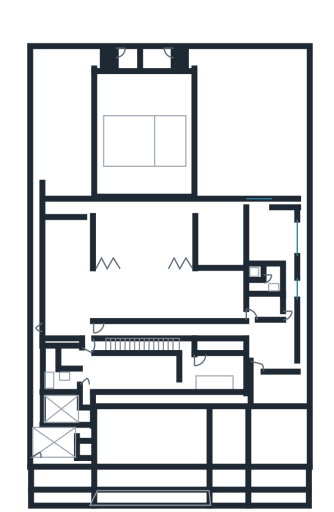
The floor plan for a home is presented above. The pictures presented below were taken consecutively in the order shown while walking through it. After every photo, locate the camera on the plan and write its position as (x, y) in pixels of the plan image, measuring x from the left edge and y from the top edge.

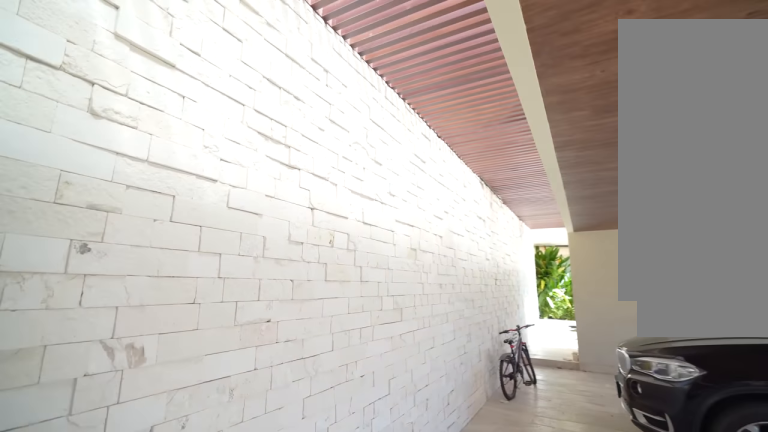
(110, 404)
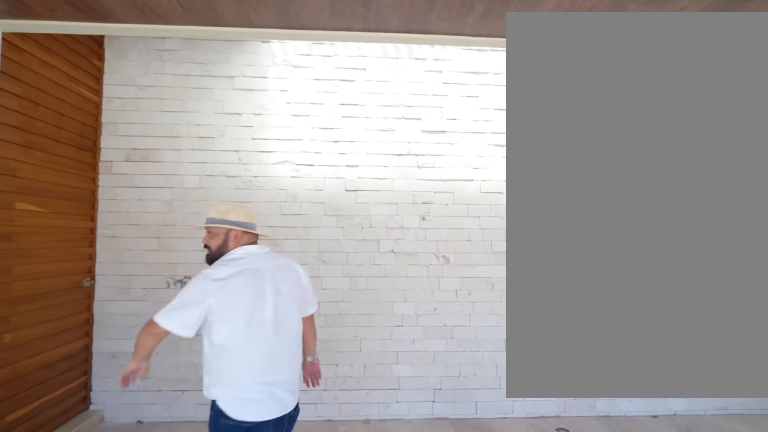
(120, 411)
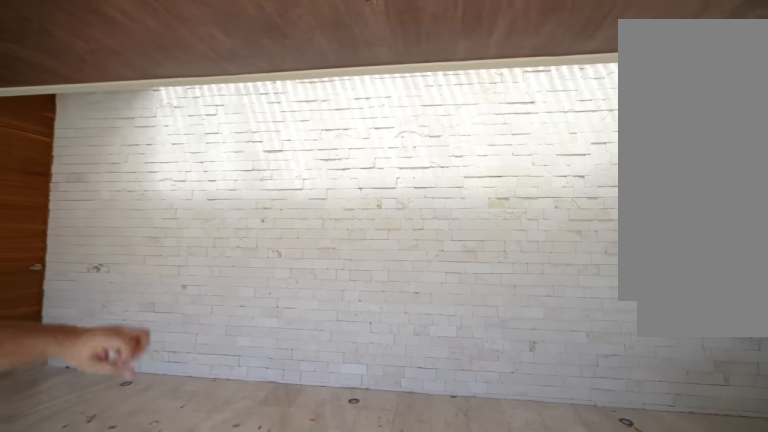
(133, 435)
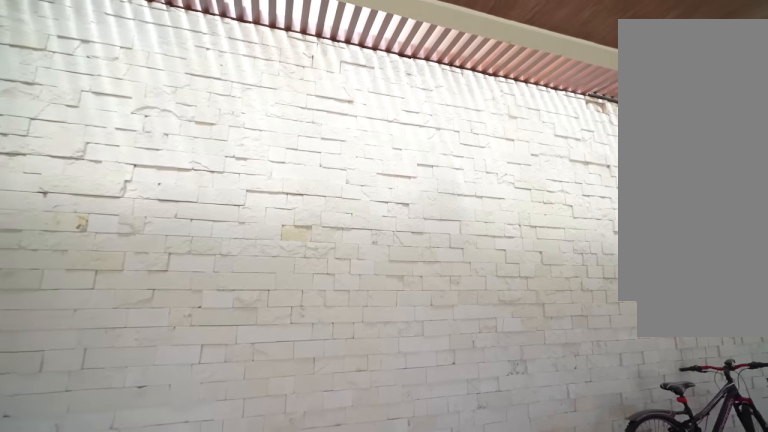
(133, 436)
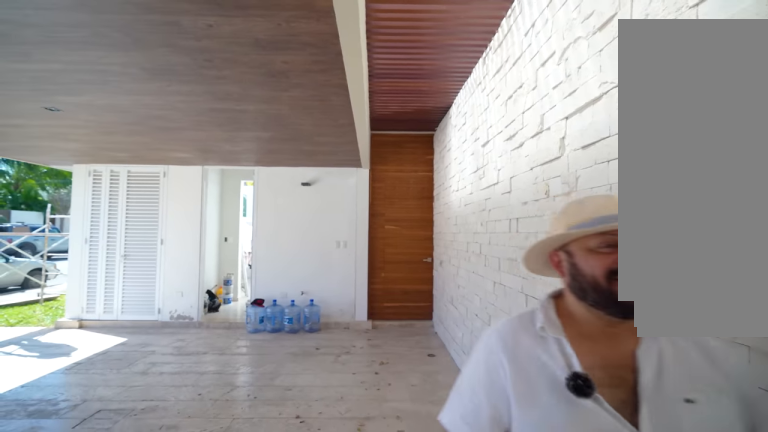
(155, 399)
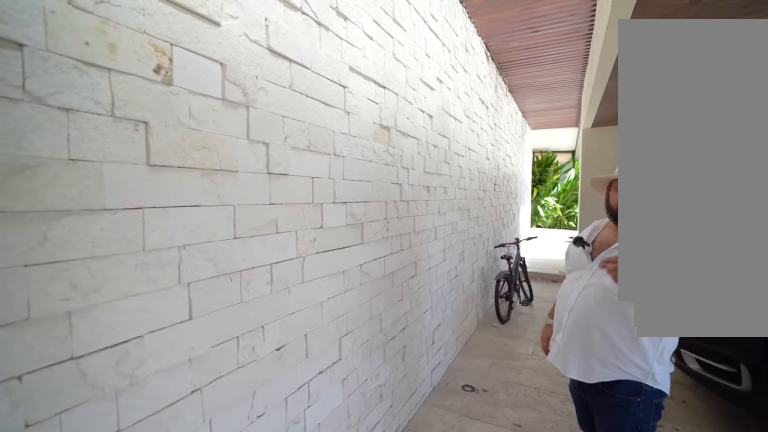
(124, 406)
